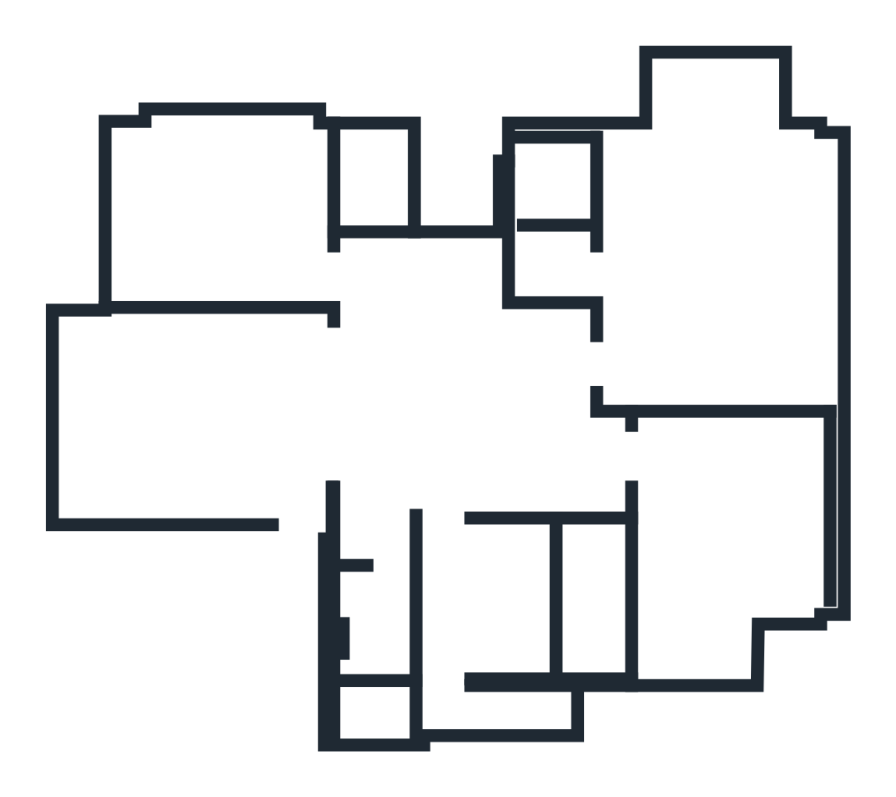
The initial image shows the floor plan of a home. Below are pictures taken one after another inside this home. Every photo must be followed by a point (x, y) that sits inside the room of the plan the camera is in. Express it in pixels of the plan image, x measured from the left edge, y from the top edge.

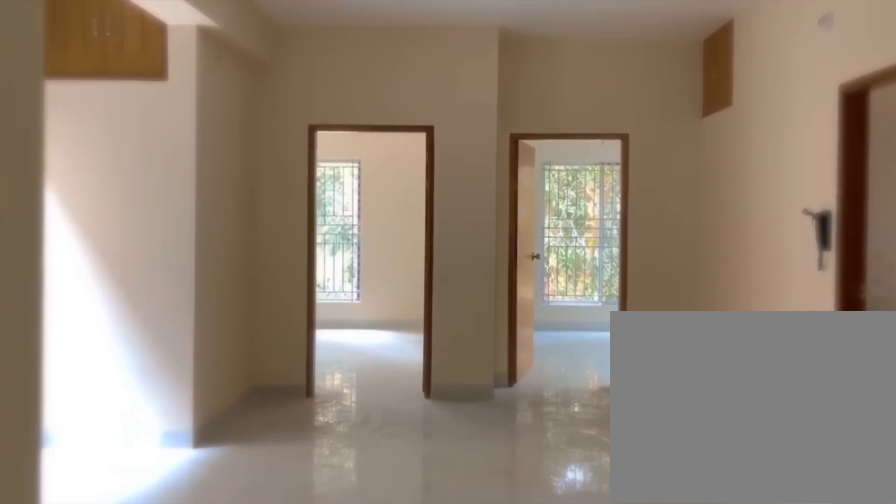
(266, 409)
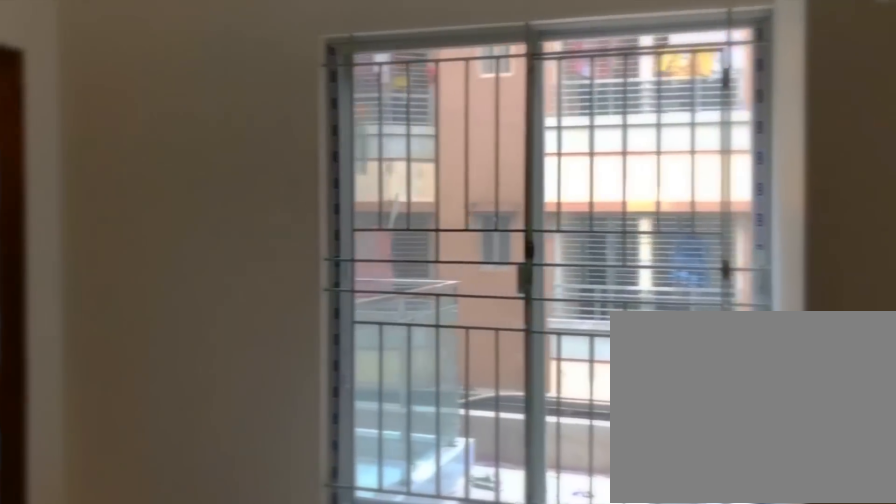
(450, 399)
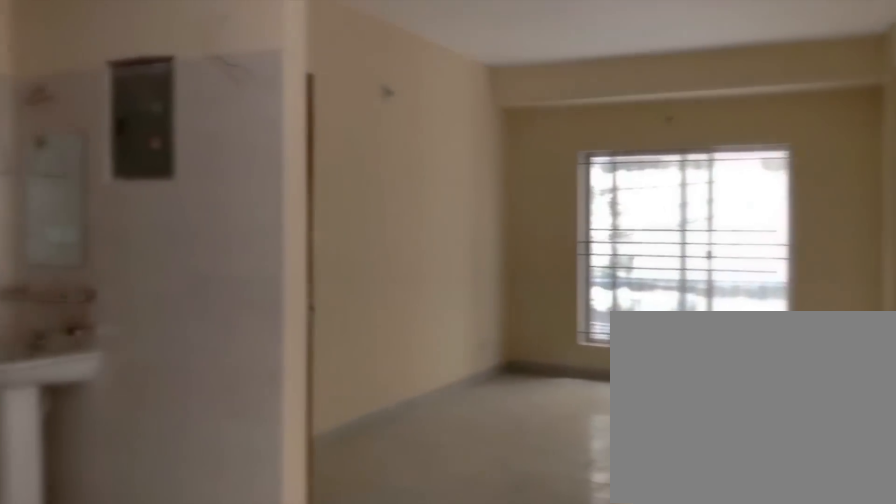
(450, 399)
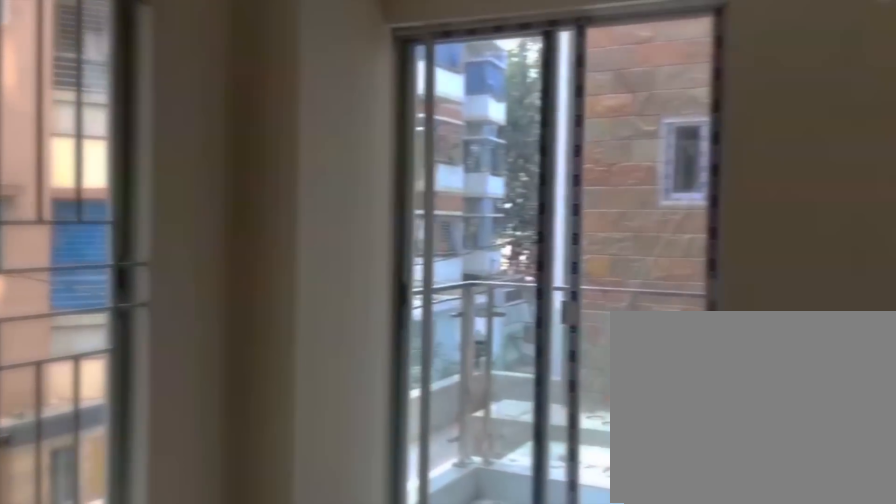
(222, 210)
